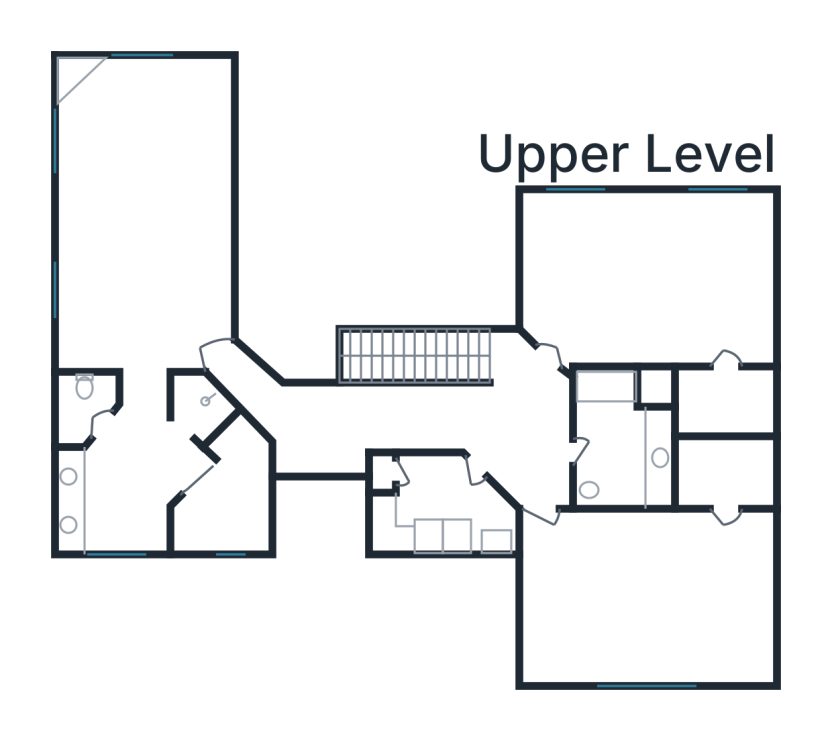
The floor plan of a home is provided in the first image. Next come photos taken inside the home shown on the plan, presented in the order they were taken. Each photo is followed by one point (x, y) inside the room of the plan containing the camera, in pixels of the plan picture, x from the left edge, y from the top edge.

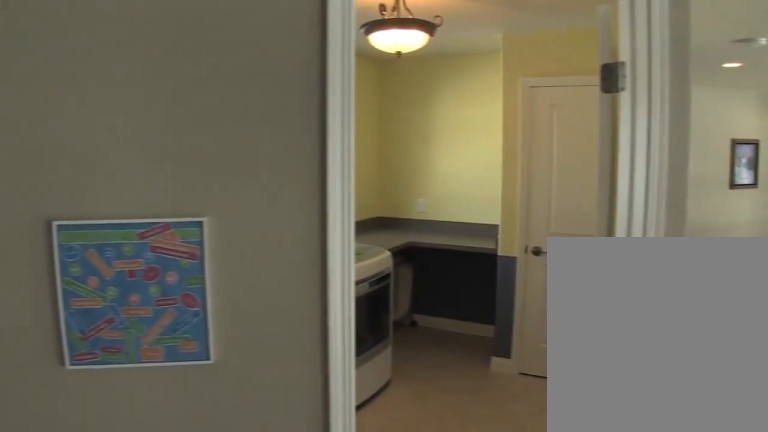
(522, 424)
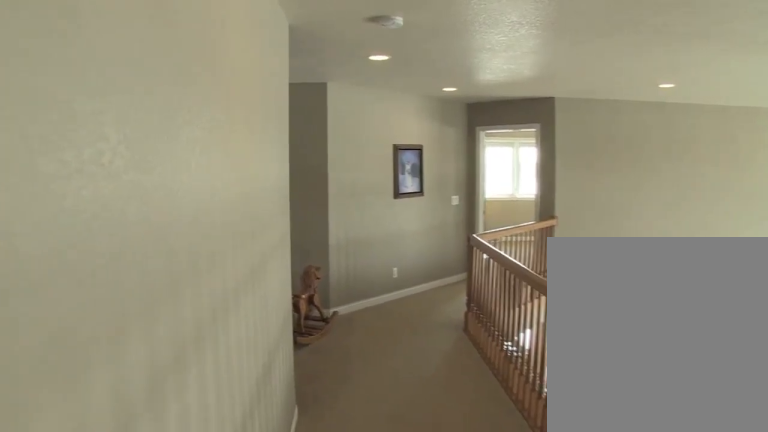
(338, 417)
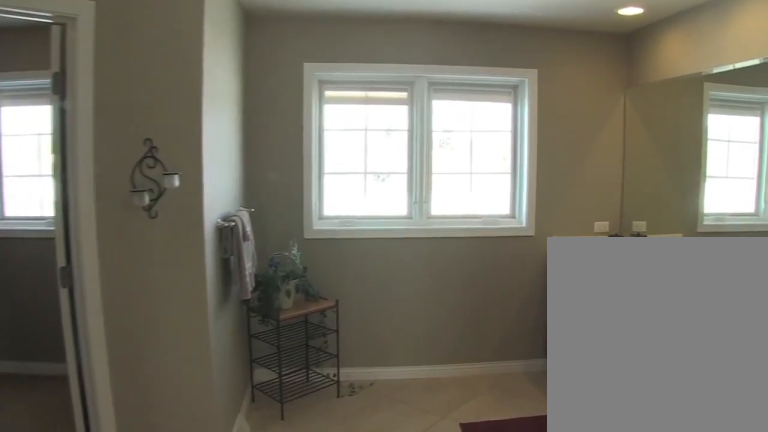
(130, 474)
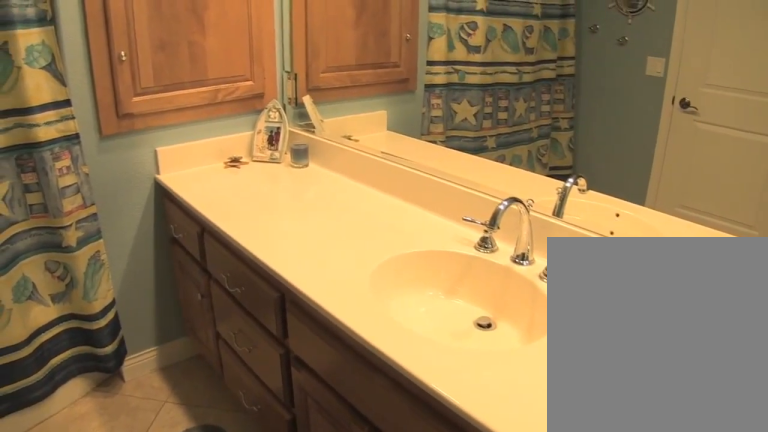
(621, 443)
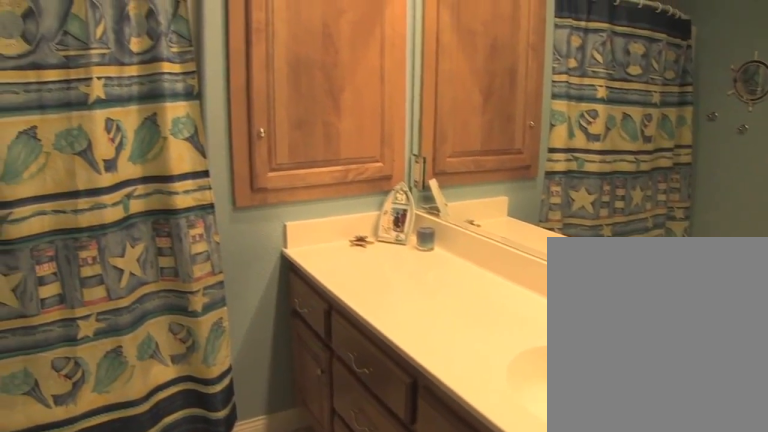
(621, 443)
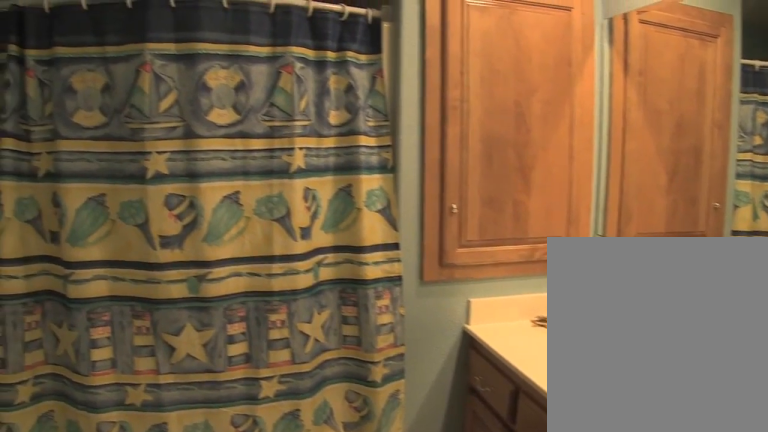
(621, 443)
